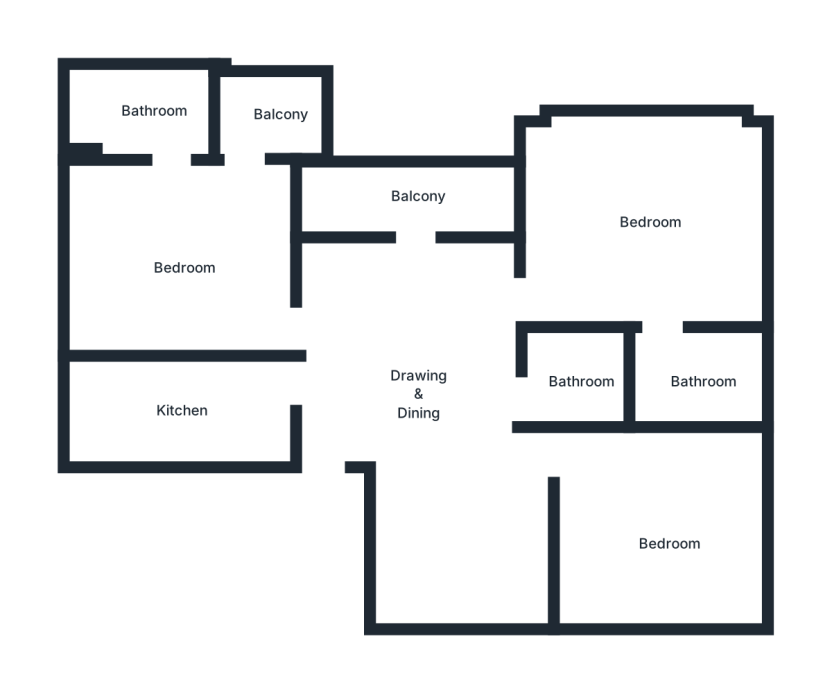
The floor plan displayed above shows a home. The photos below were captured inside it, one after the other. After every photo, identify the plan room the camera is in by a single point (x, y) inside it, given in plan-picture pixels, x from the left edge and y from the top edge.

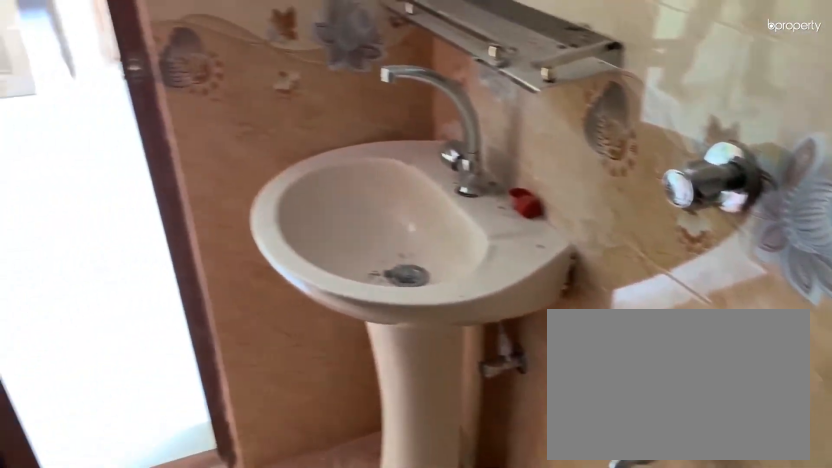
(583, 379)
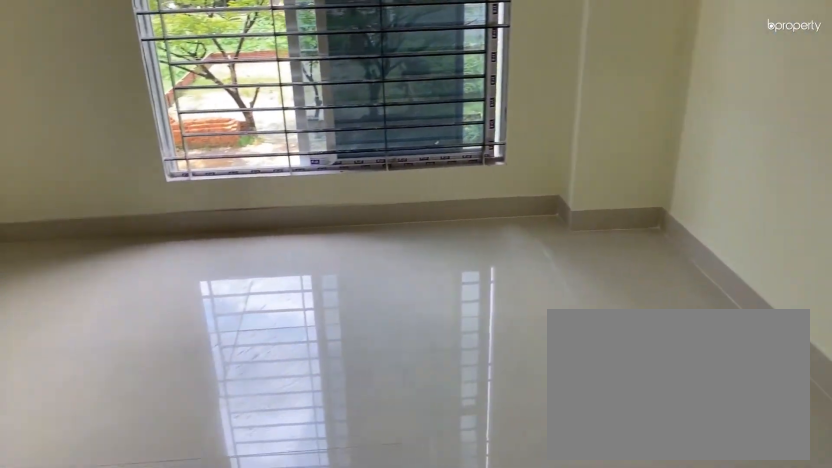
(645, 226)
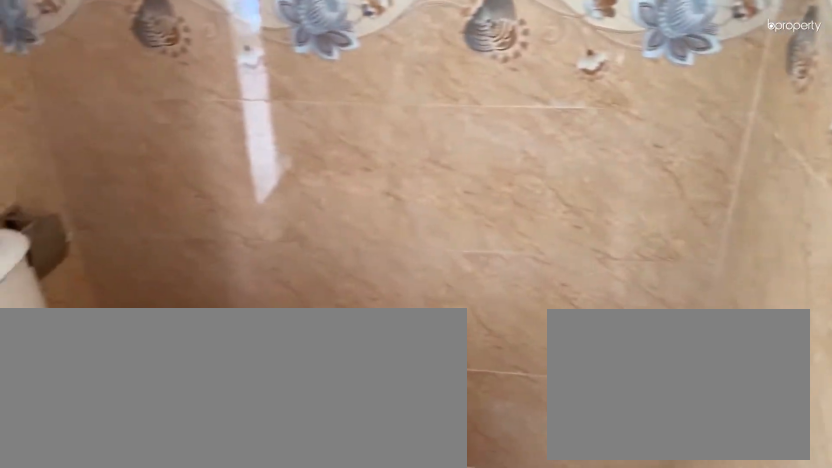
(702, 374)
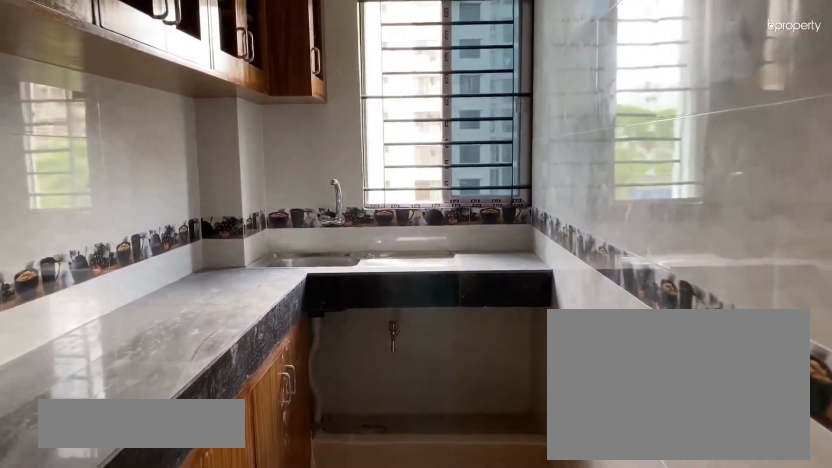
(181, 408)
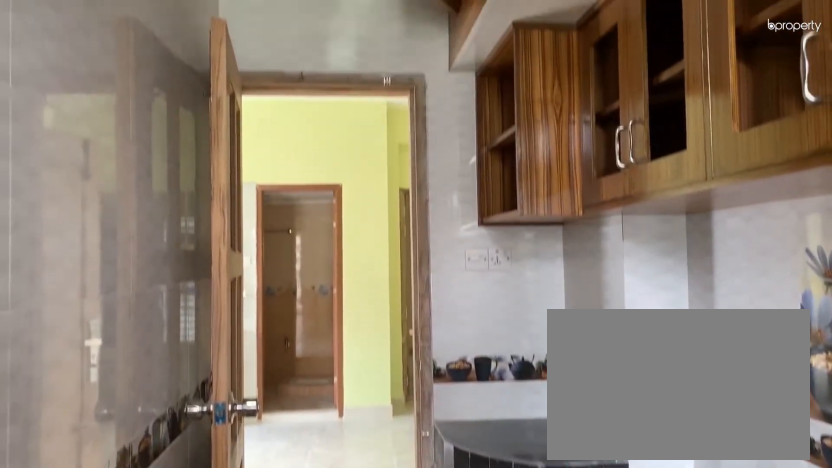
(180, 408)
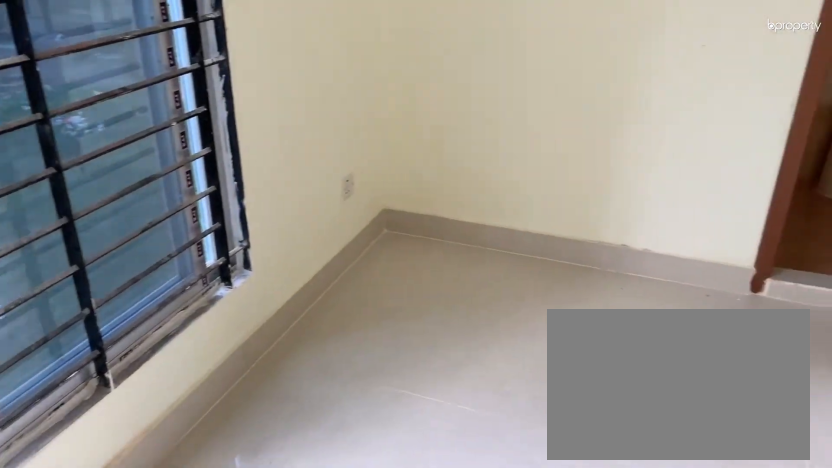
(182, 270)
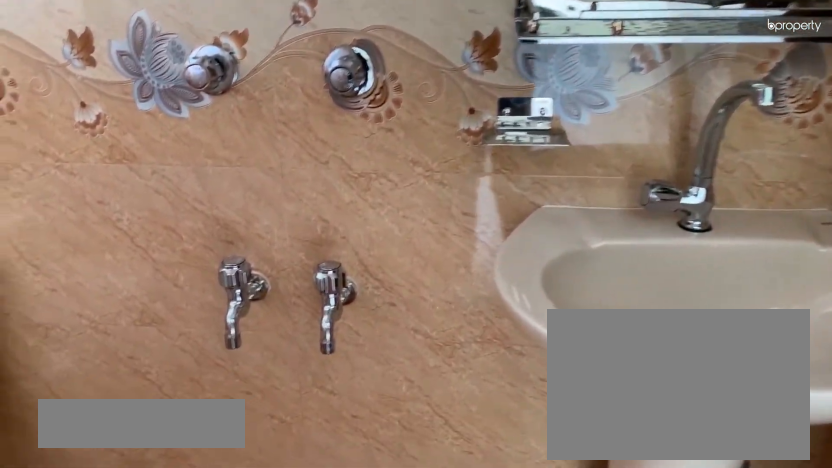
(156, 114)
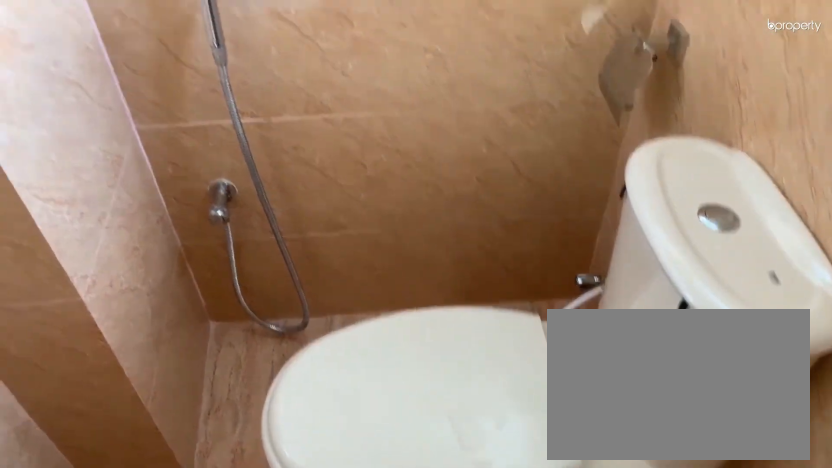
(156, 114)
